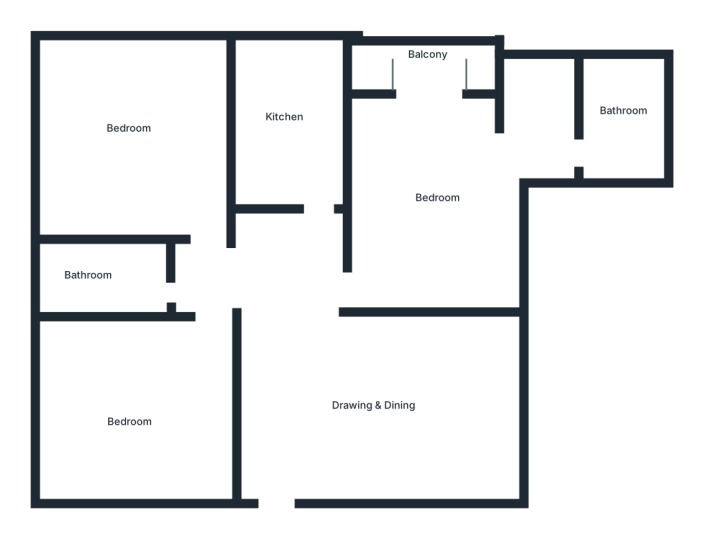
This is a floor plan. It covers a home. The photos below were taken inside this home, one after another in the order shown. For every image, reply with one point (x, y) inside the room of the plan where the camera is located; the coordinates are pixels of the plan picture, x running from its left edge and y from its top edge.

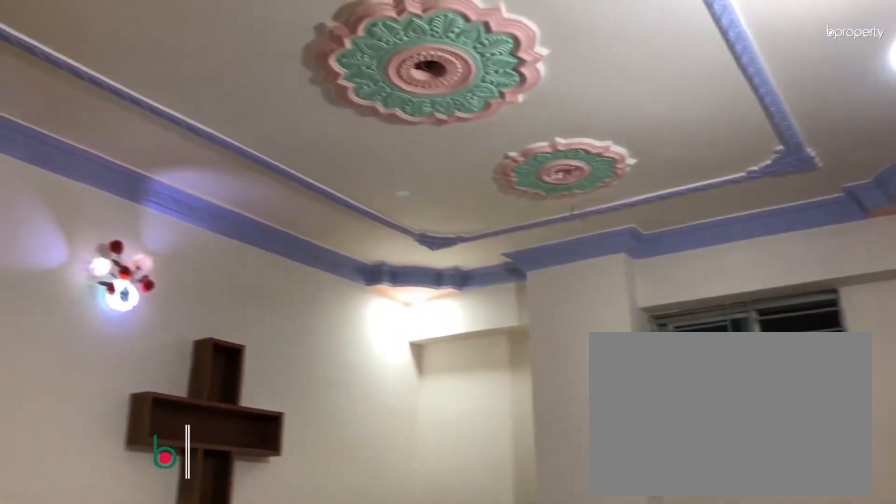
(400, 403)
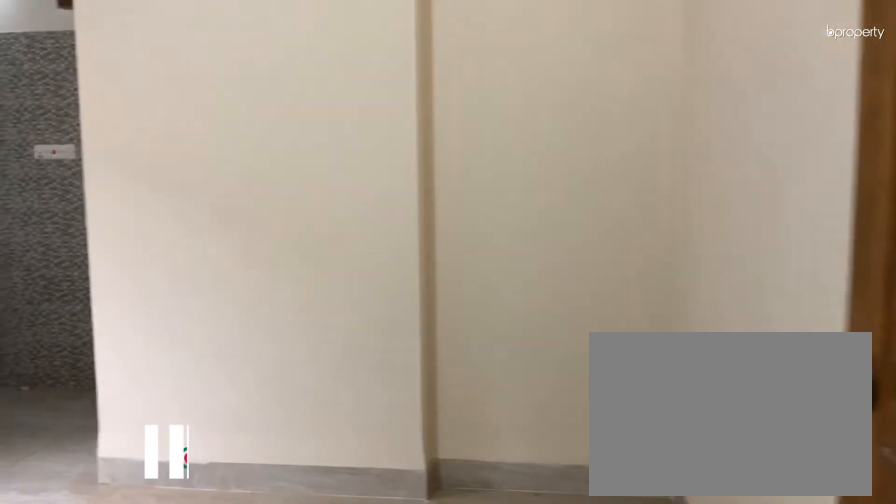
(435, 188)
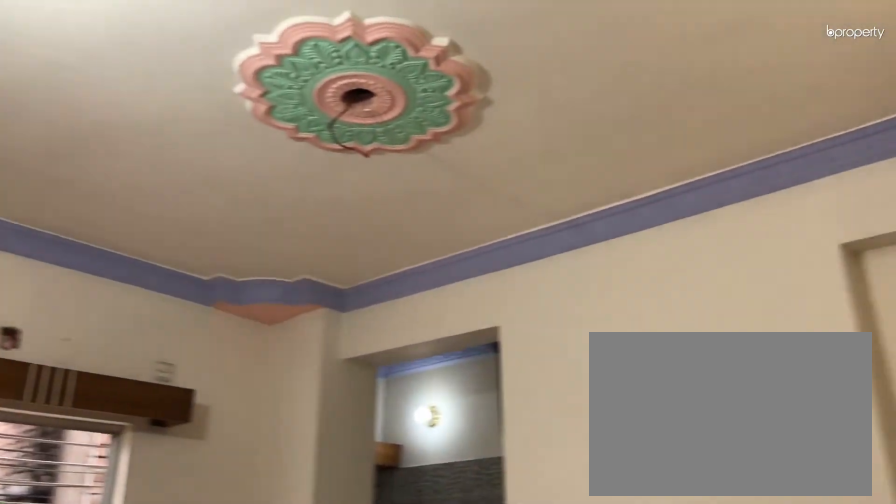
(435, 188)
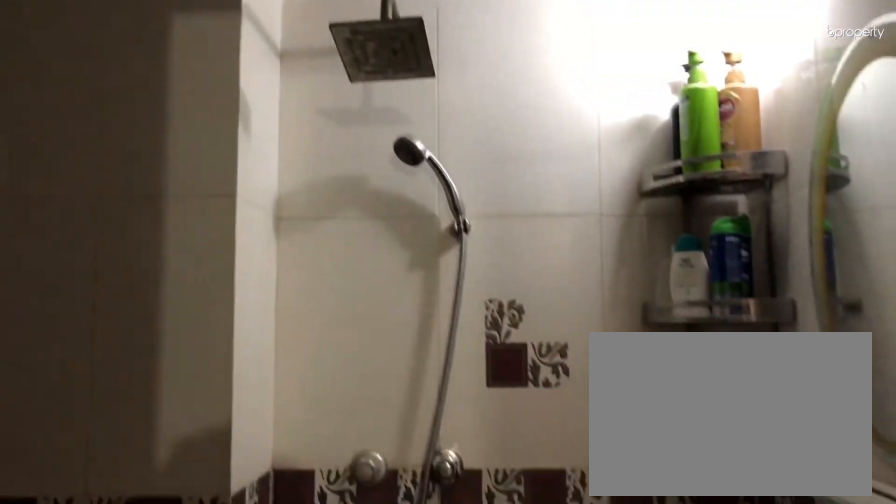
(620, 118)
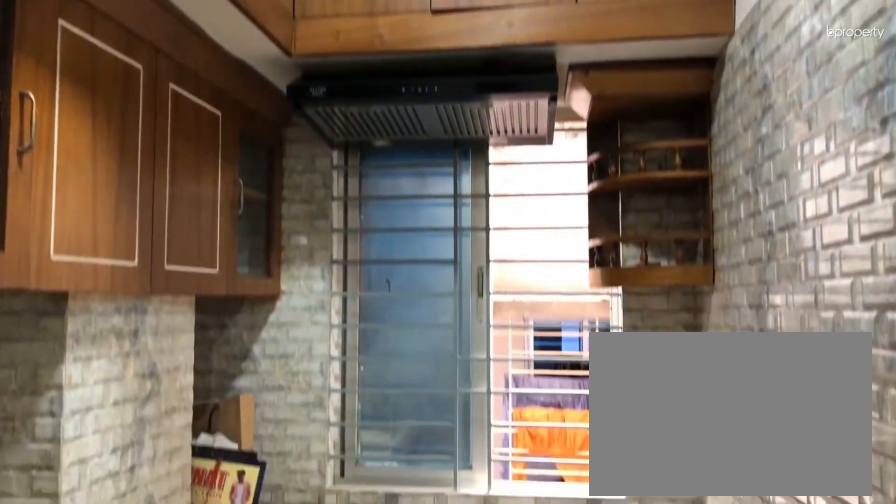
(286, 123)
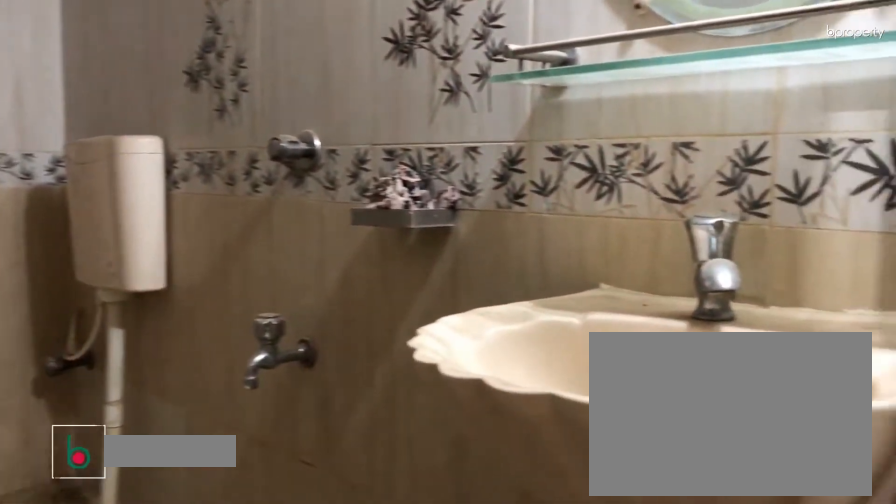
(105, 281)
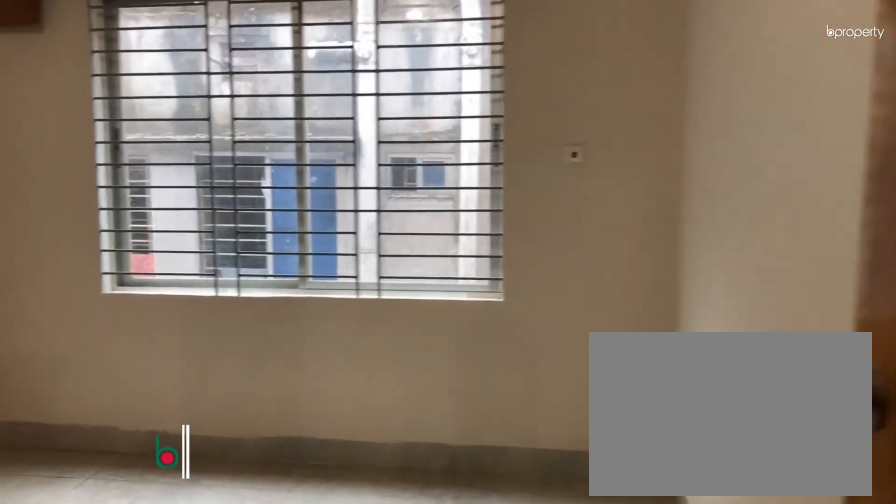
(124, 136)
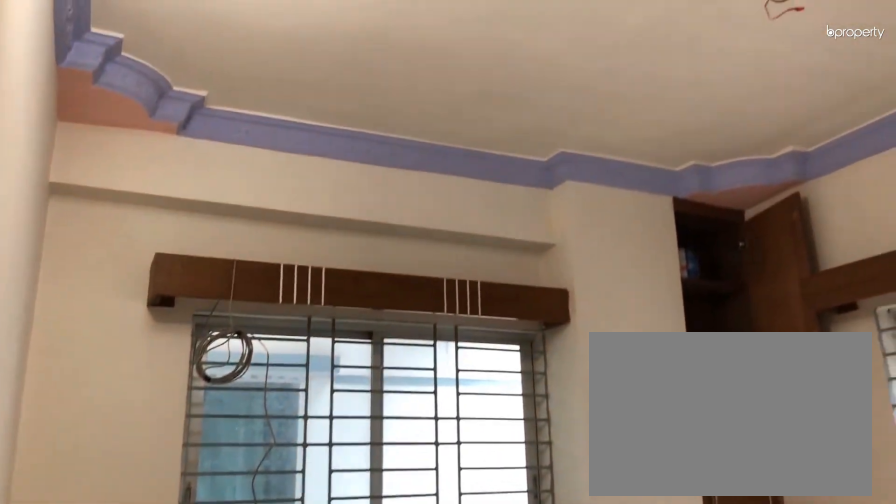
(124, 136)
